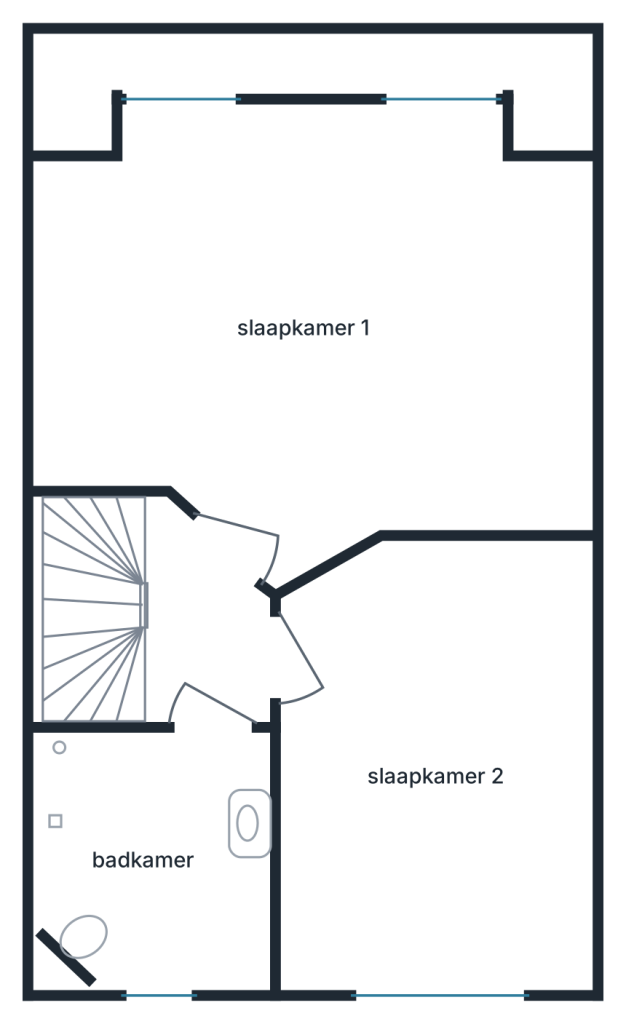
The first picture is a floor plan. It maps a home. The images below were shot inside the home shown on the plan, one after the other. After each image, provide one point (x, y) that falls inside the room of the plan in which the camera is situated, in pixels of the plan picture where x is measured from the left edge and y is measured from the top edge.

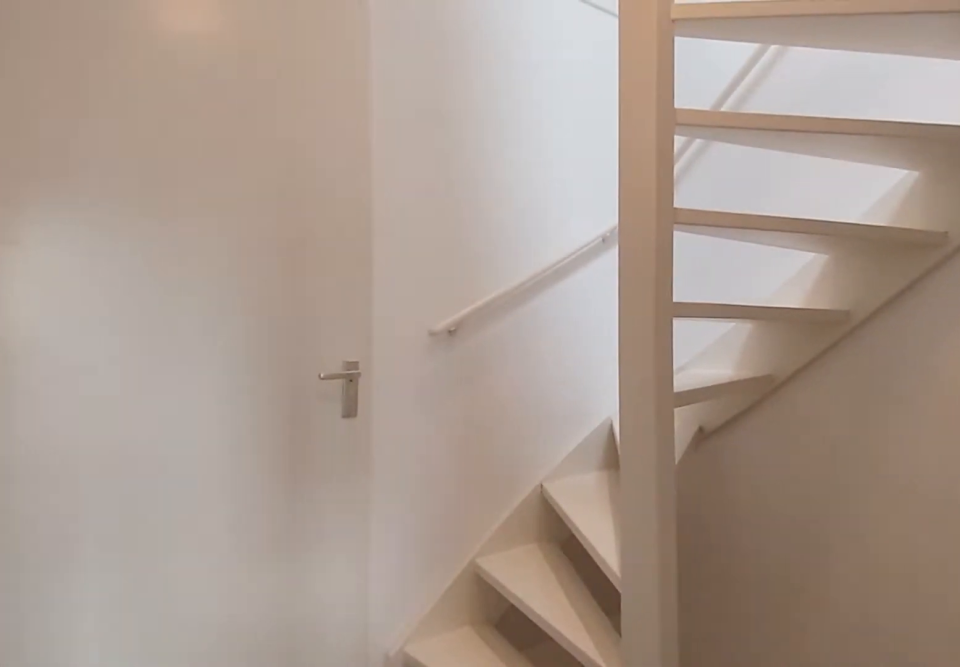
(201, 629)
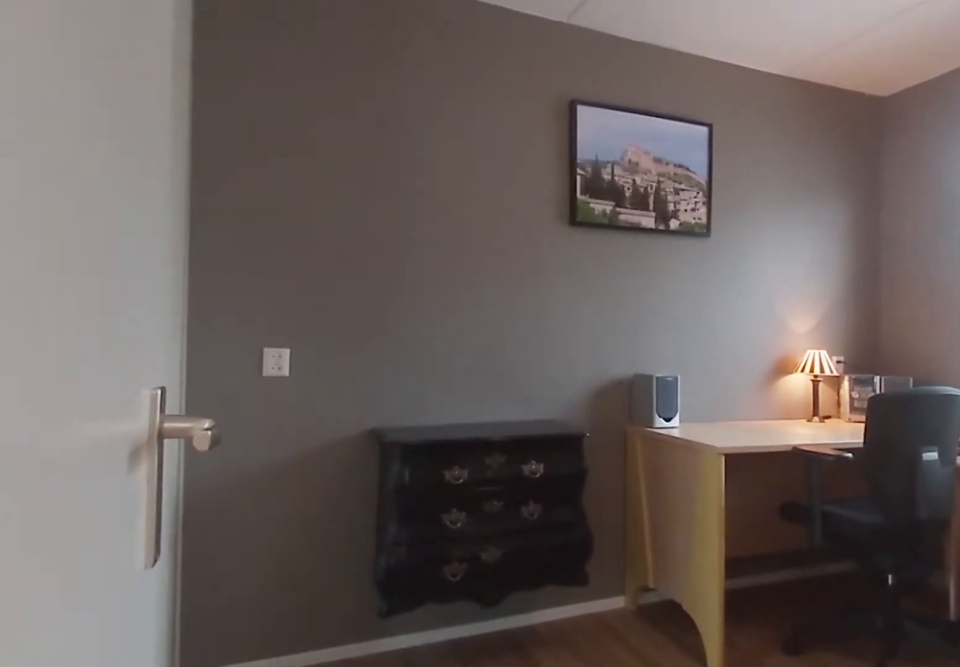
(437, 767)
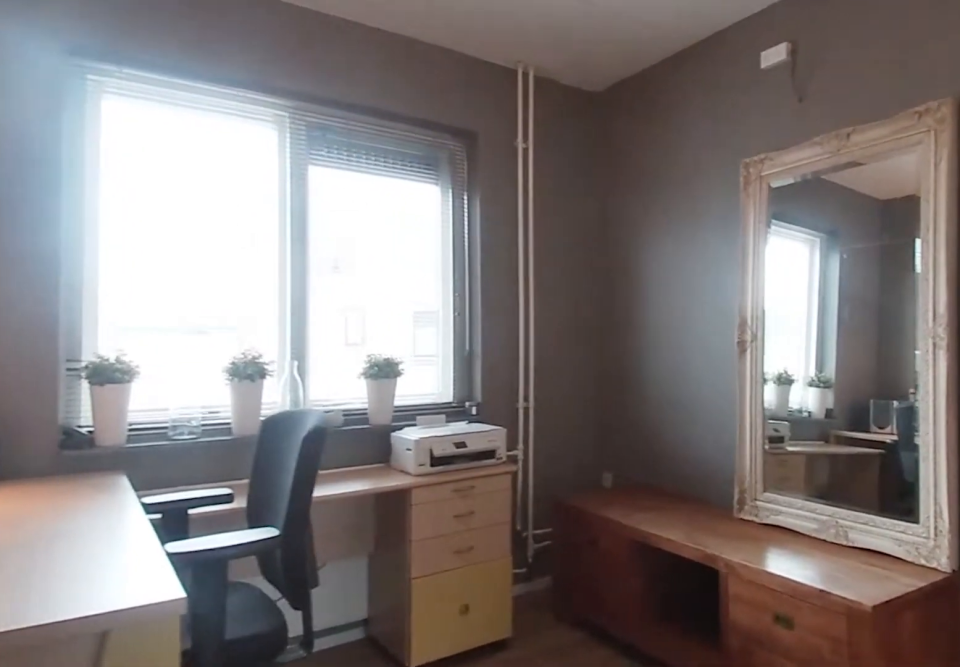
(437, 767)
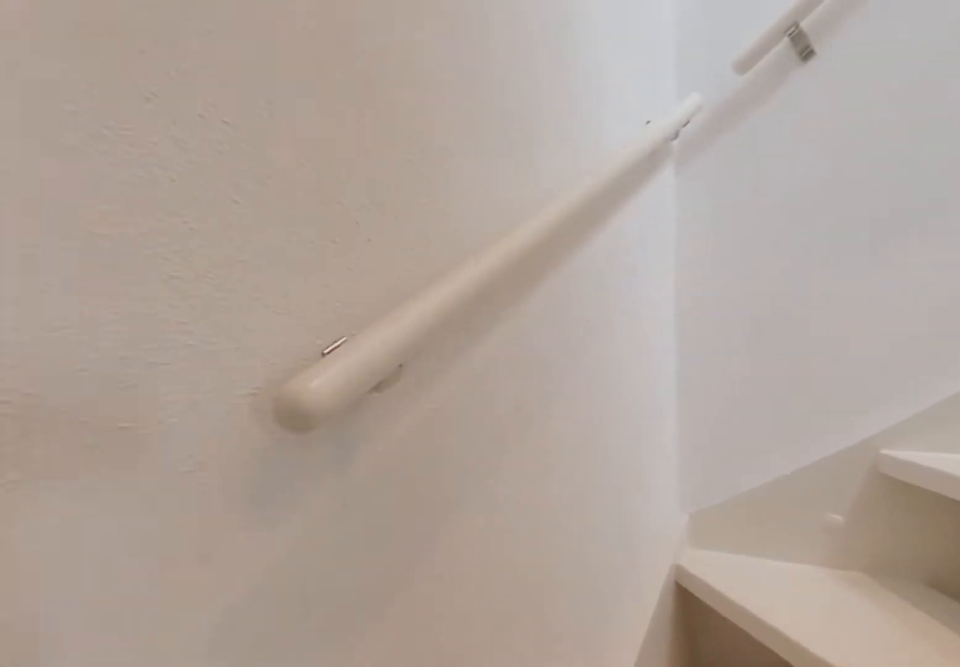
(201, 629)
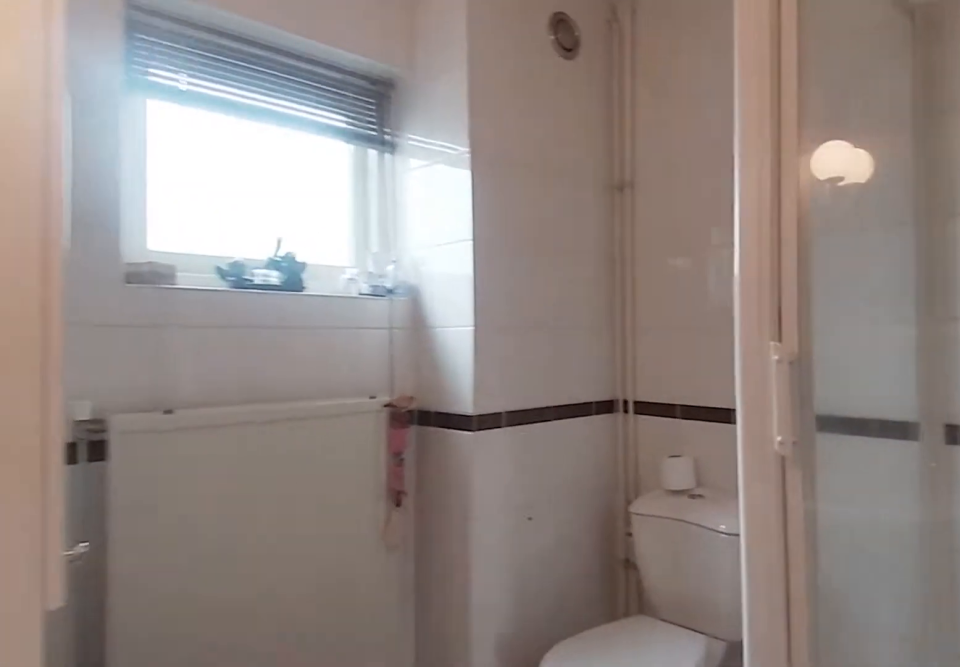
(156, 855)
